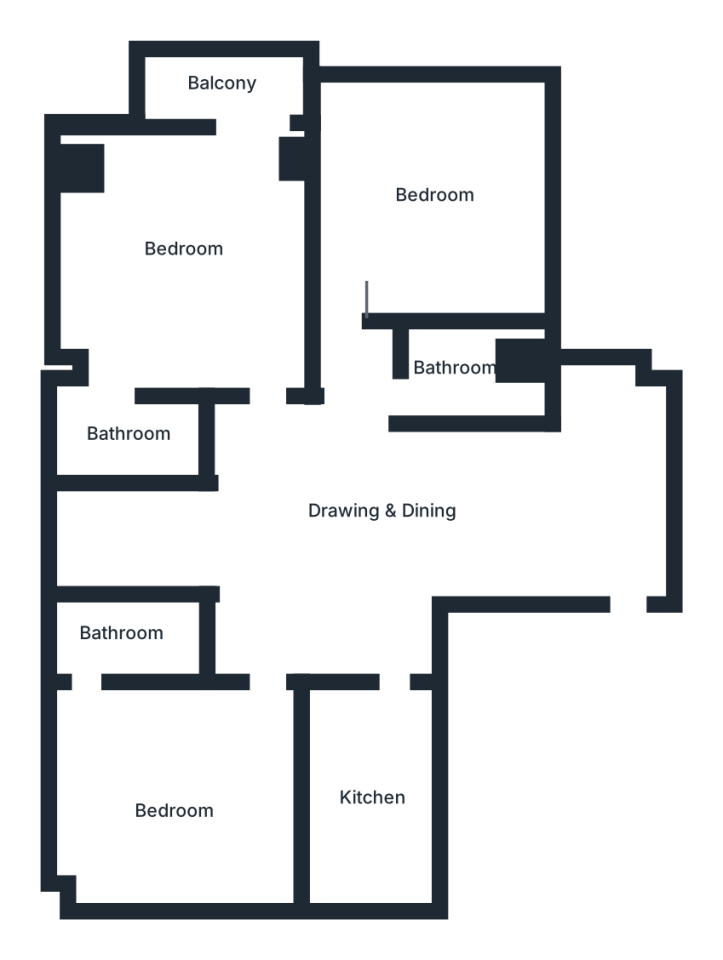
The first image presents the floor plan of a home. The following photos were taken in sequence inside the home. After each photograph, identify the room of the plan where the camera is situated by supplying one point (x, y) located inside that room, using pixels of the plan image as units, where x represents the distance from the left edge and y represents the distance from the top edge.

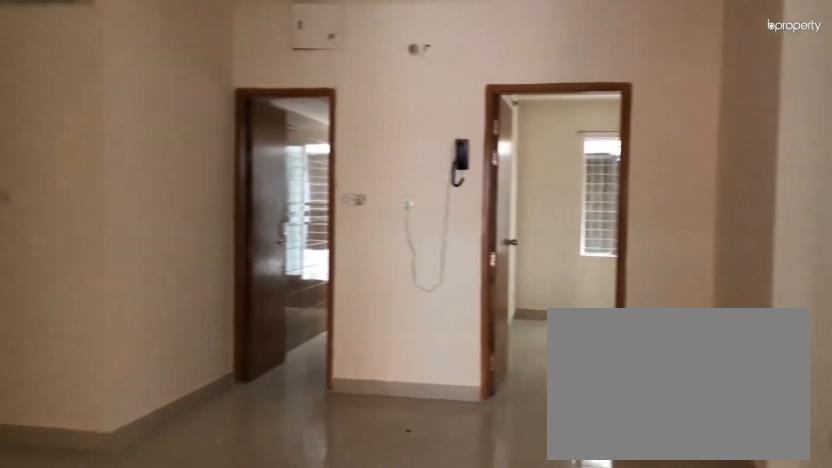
(340, 499)
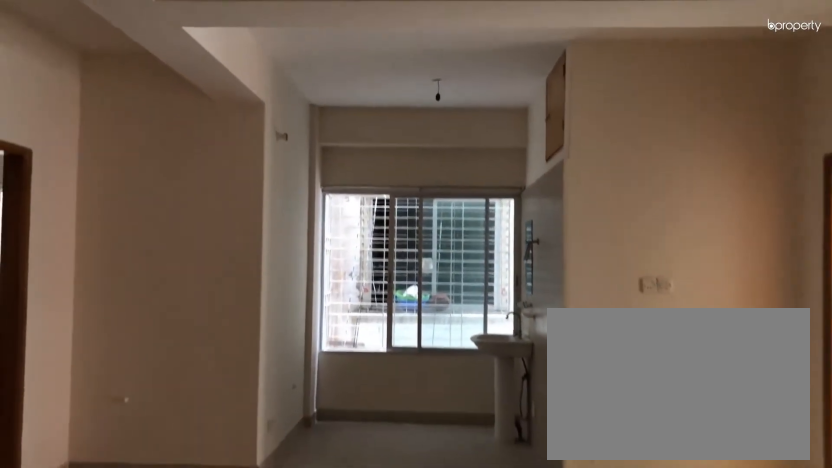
(340, 499)
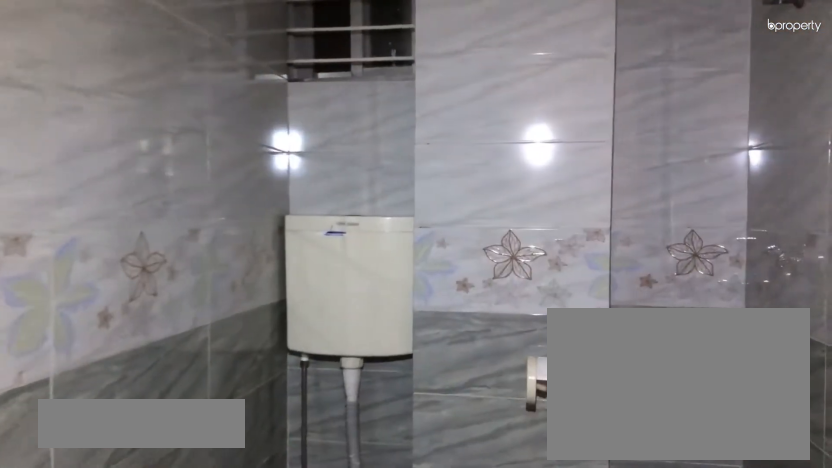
(475, 377)
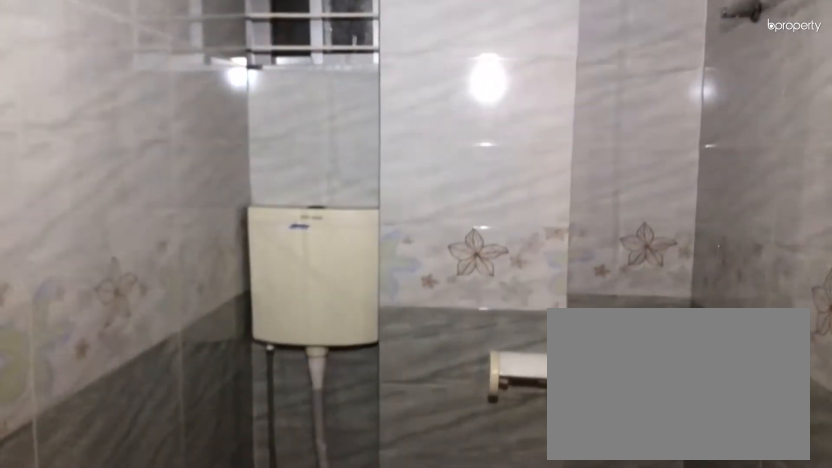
(475, 377)
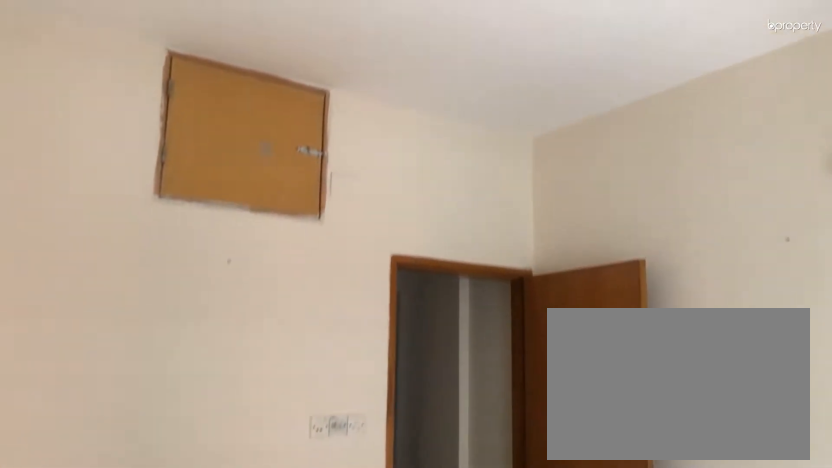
(406, 204)
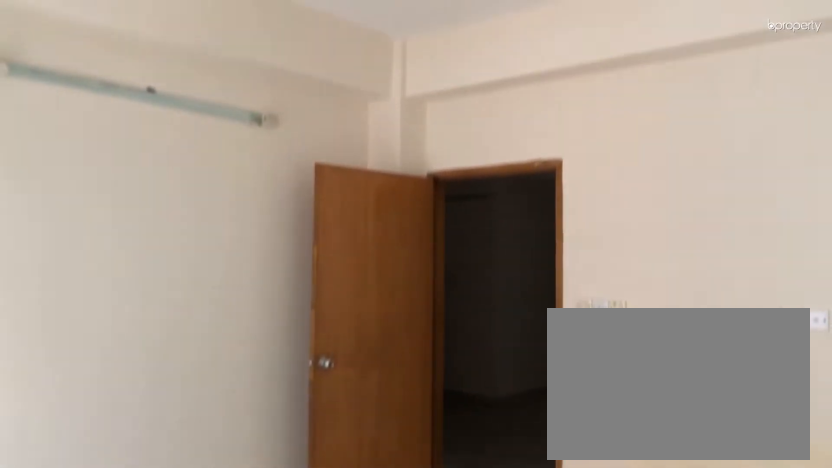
(136, 288)
